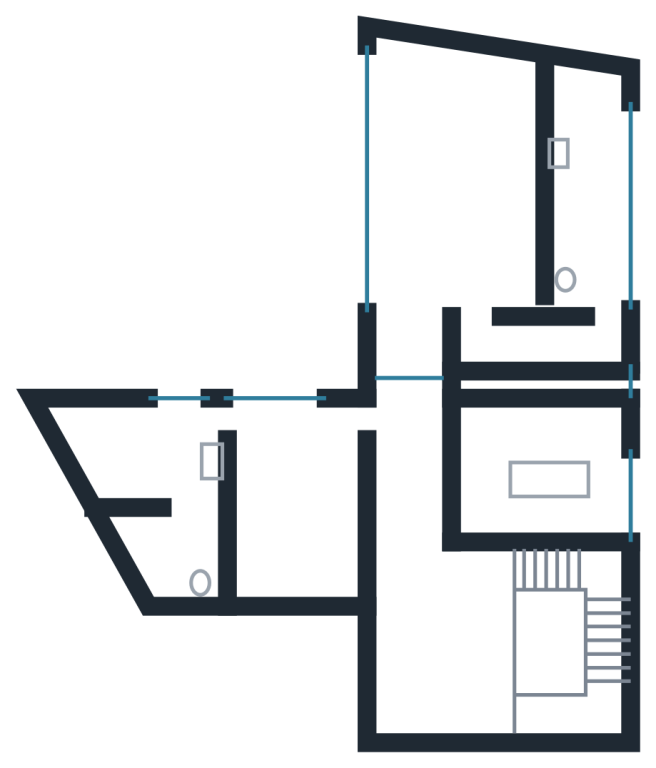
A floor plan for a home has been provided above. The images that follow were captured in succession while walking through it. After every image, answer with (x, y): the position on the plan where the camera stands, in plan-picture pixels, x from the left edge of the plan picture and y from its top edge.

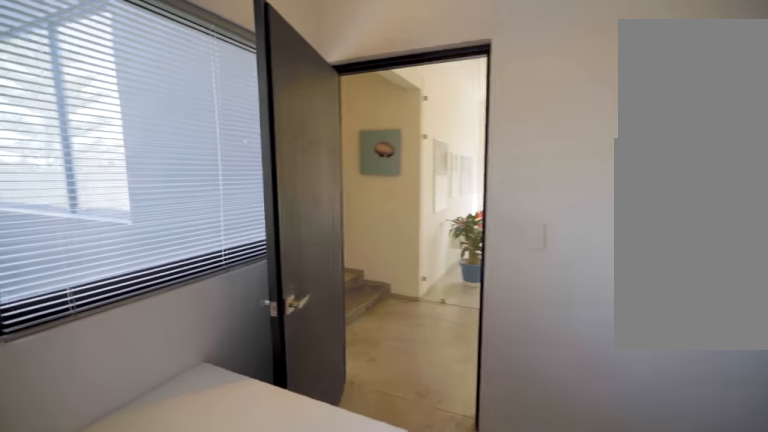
(298, 438)
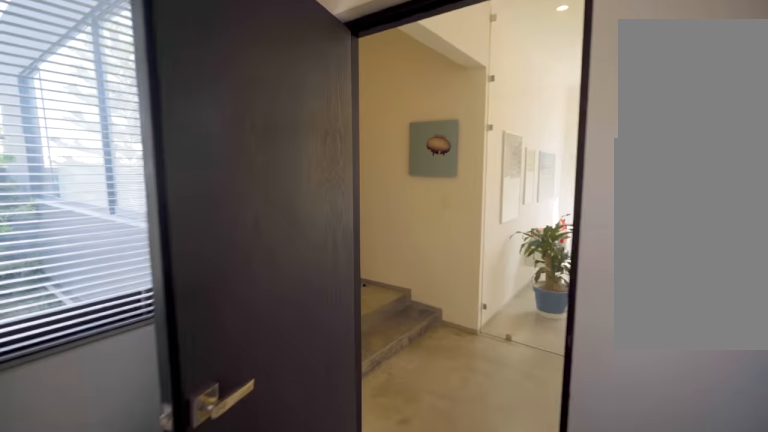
(298, 438)
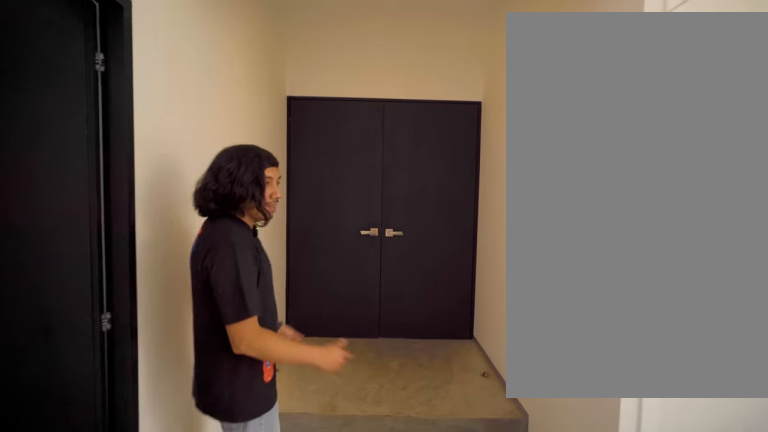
(401, 421)
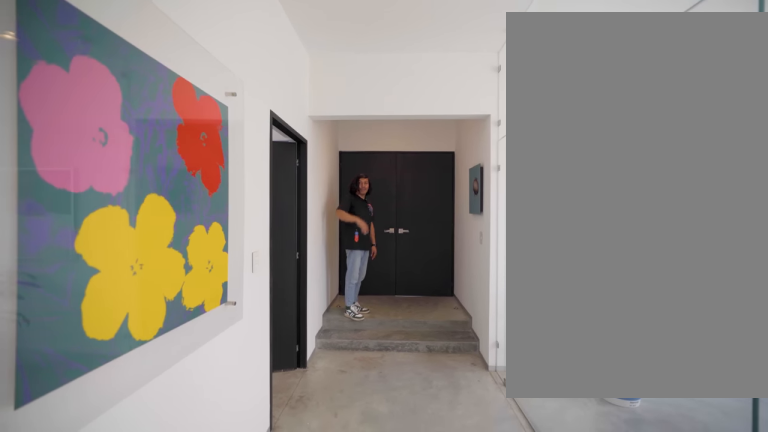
(417, 420)
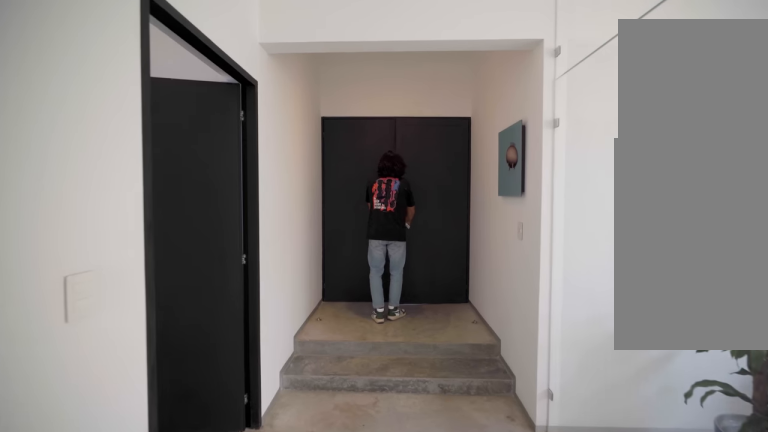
(415, 477)
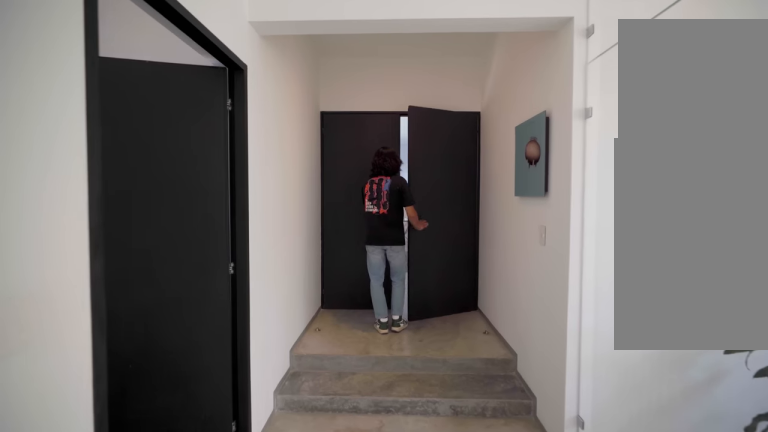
(415, 477)
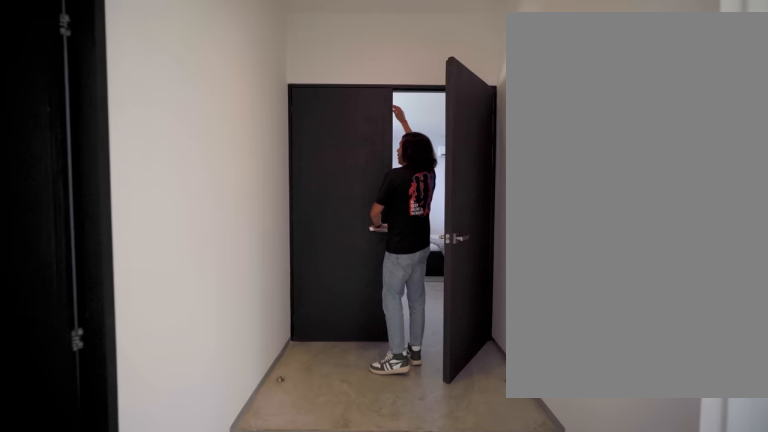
(414, 467)
